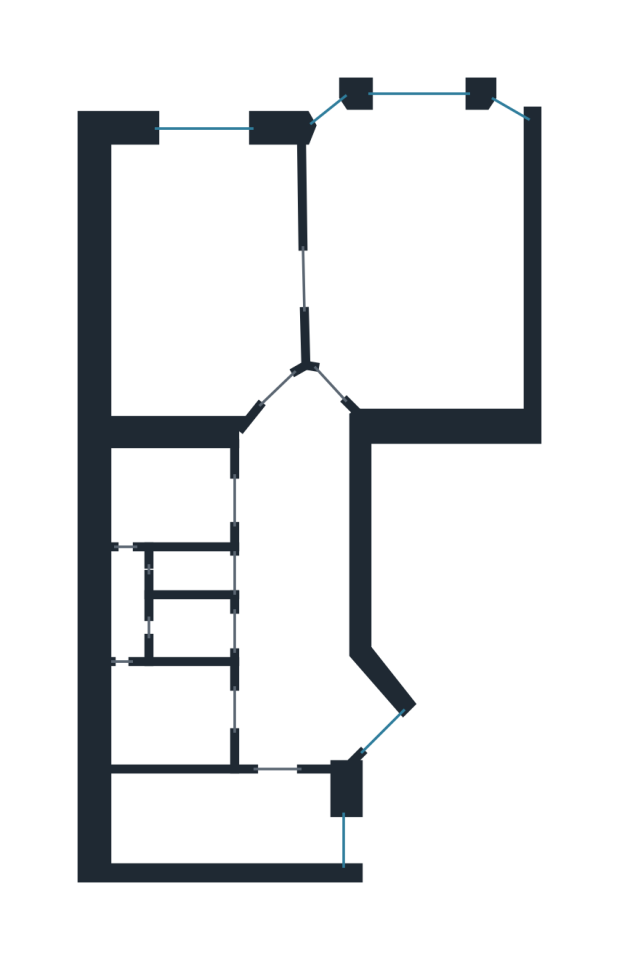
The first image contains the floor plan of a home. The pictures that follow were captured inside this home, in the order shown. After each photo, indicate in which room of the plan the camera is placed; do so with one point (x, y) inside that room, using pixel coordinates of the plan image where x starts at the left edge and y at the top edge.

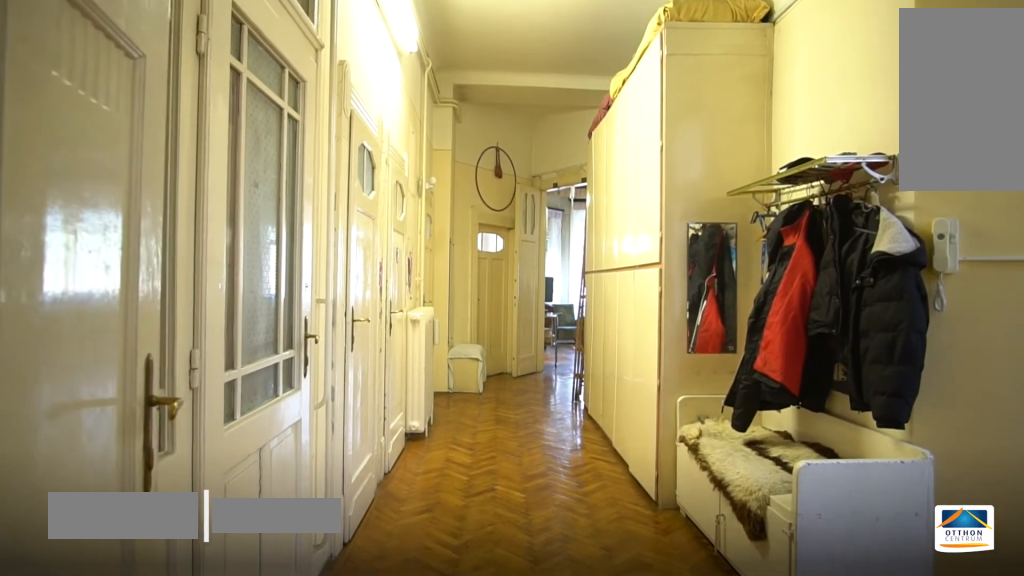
(301, 568)
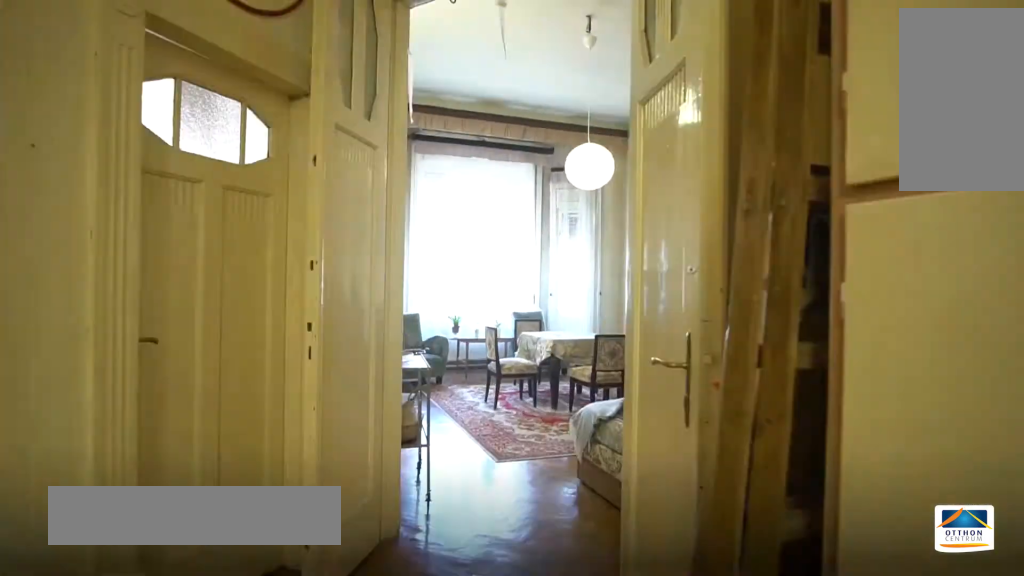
(300, 571)
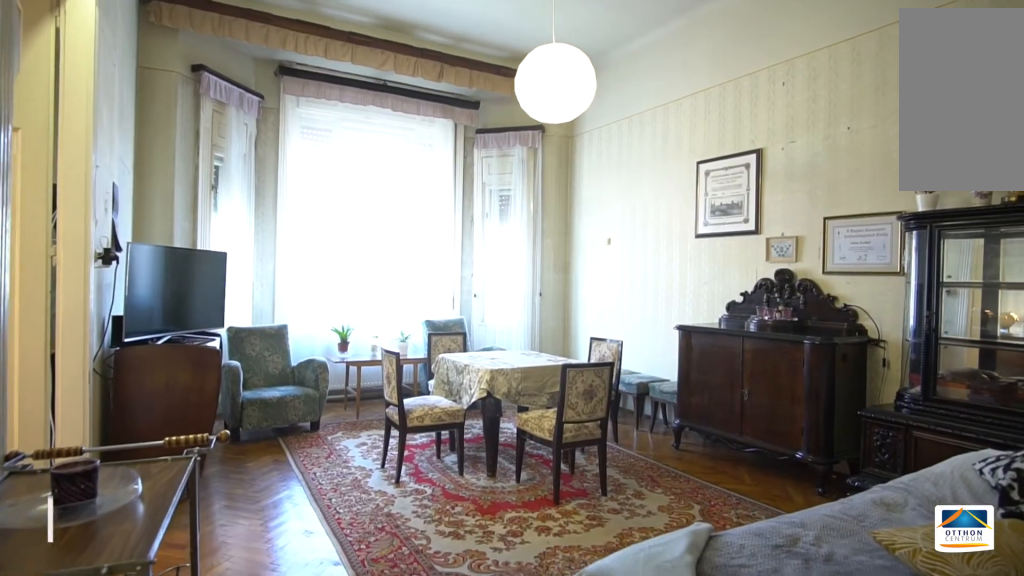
(434, 266)
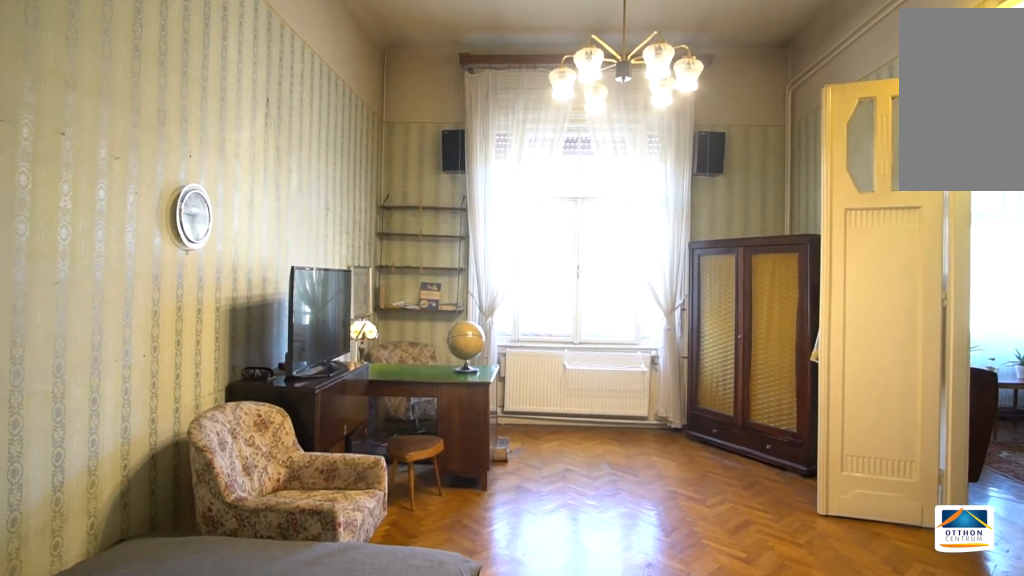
(221, 271)
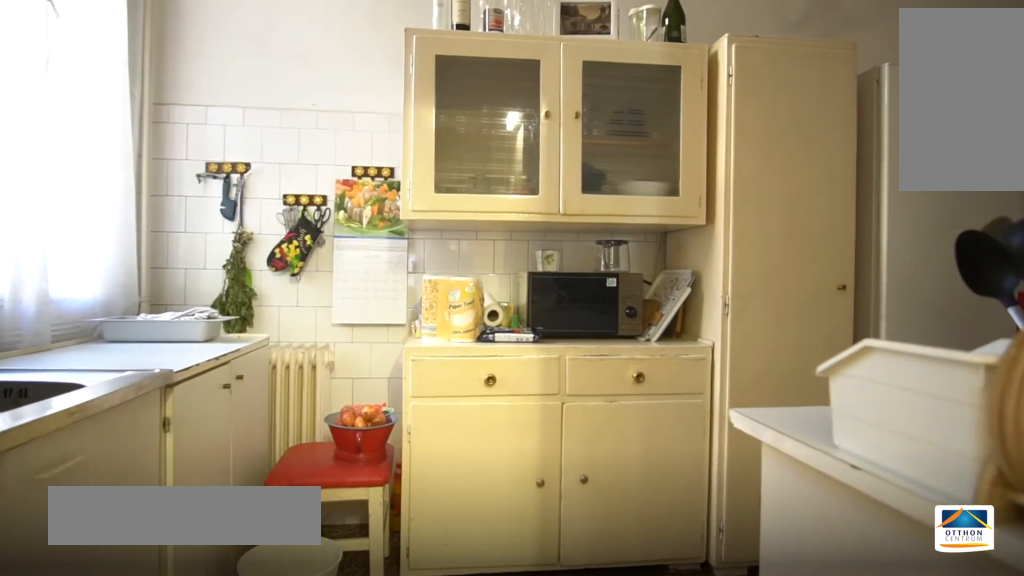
(225, 821)
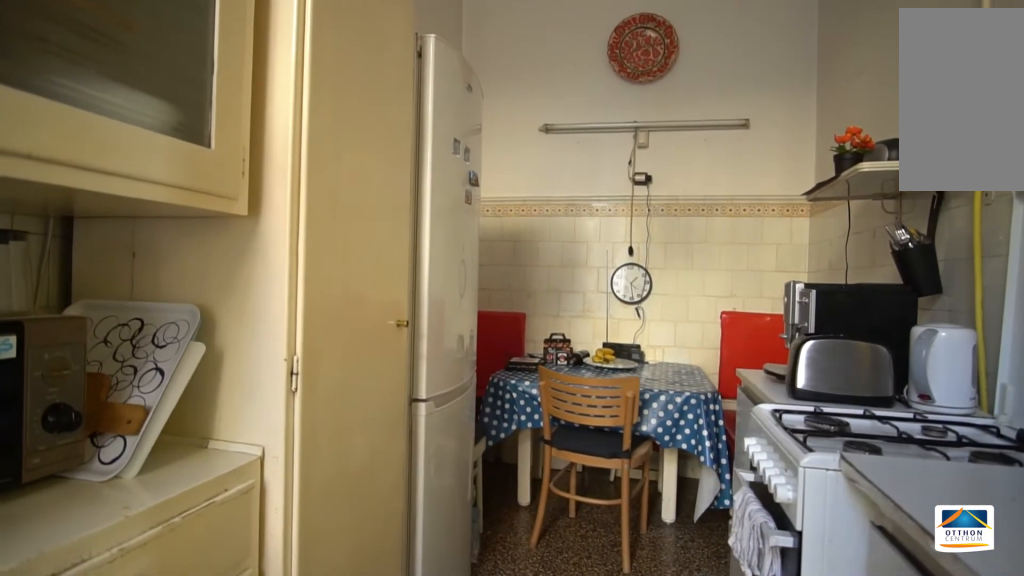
(225, 821)
